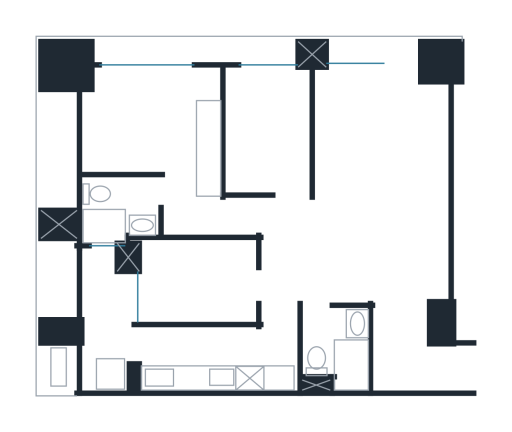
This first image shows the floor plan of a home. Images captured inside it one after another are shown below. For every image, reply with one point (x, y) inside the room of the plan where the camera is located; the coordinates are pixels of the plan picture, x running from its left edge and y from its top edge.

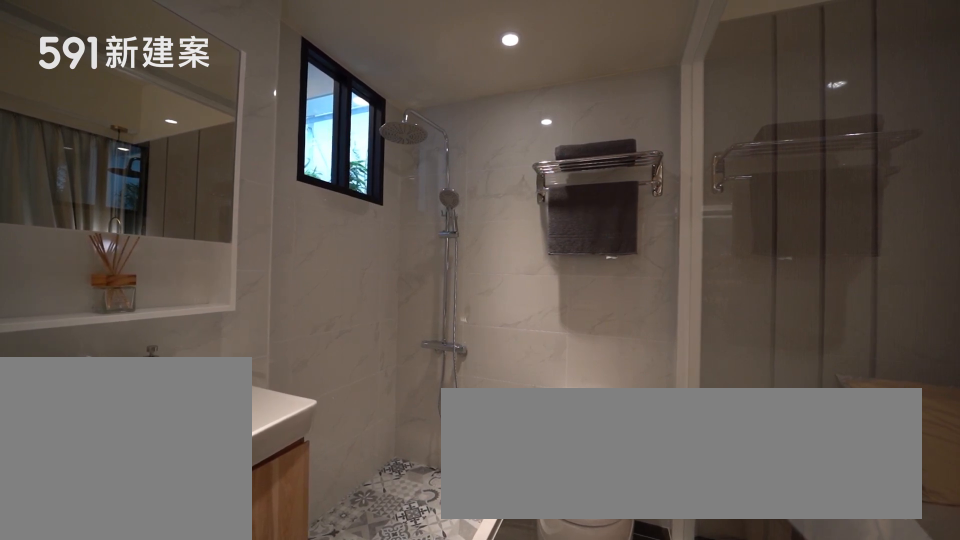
(116, 211)
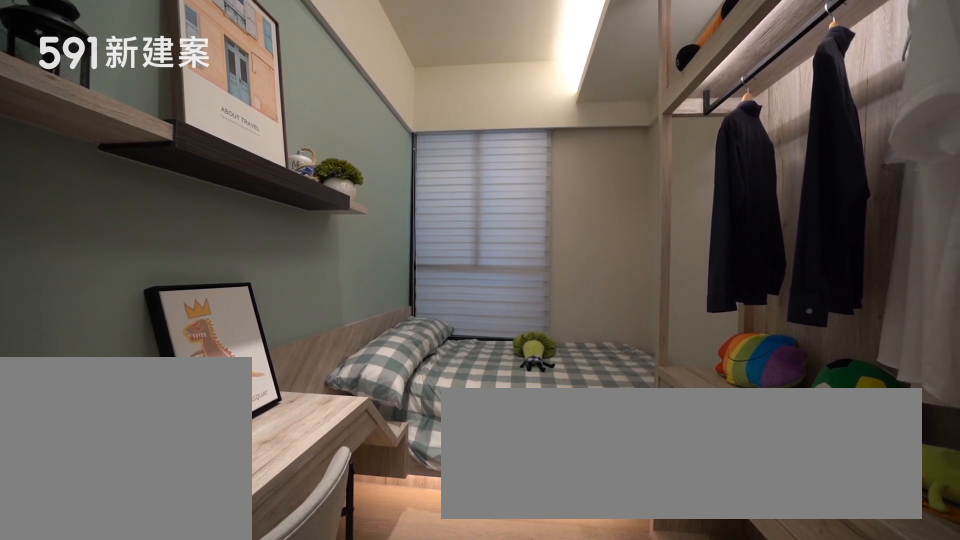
(194, 280)
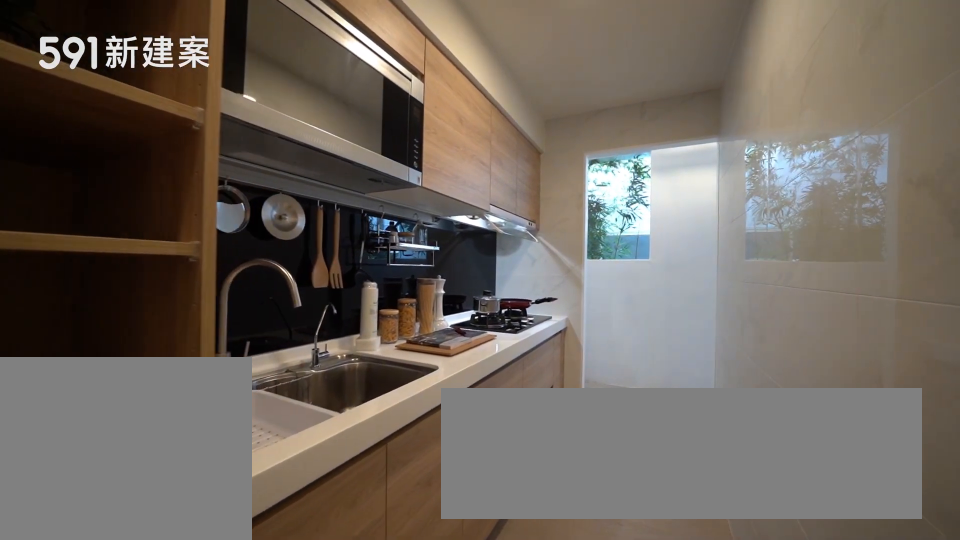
(217, 359)
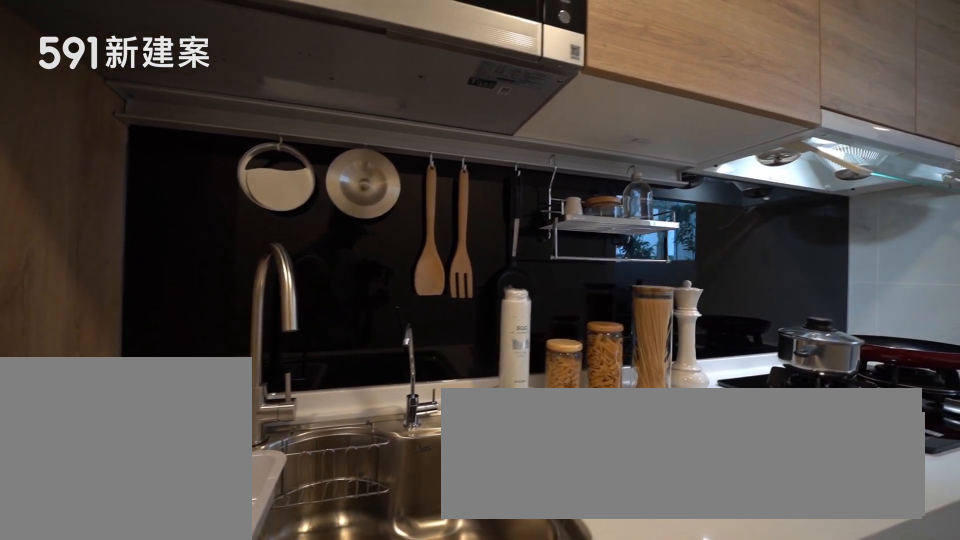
(217, 359)
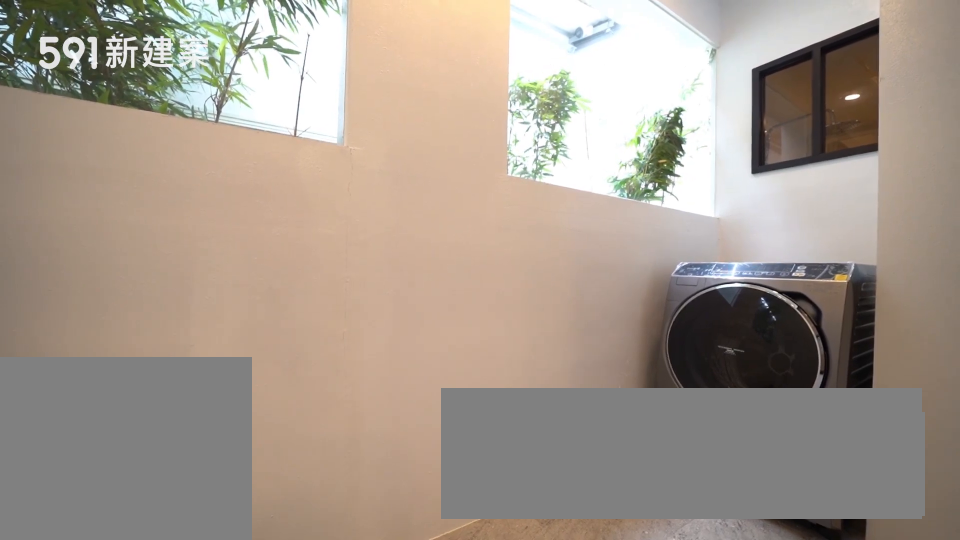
(102, 319)
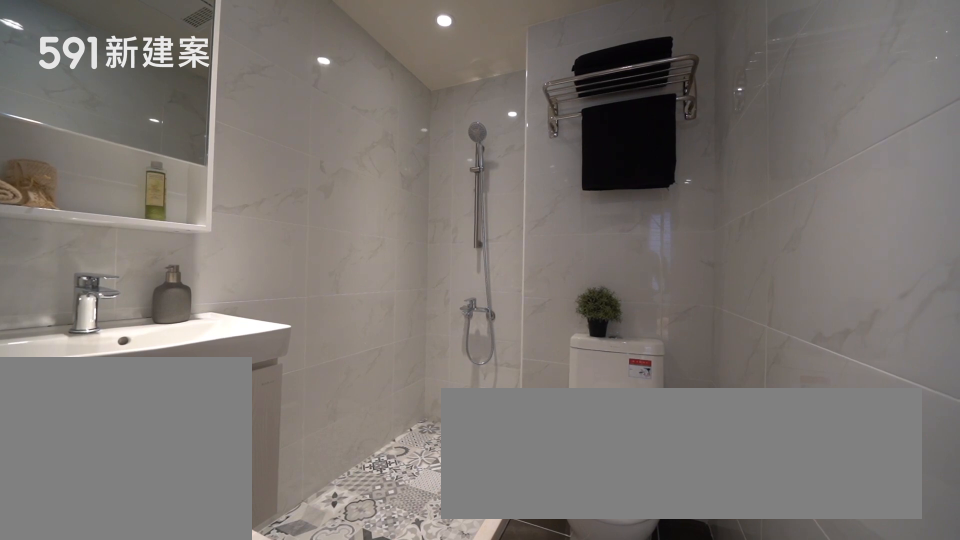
(340, 348)
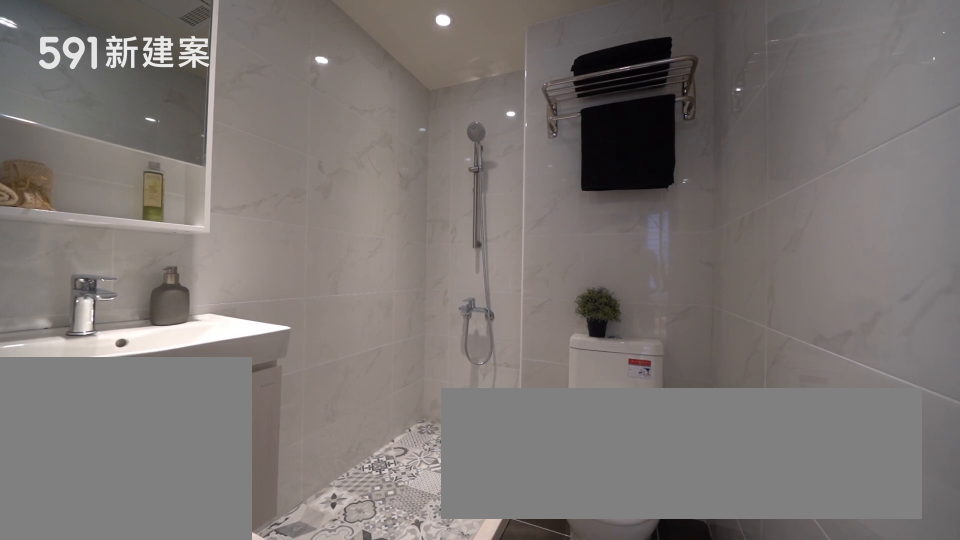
(340, 348)
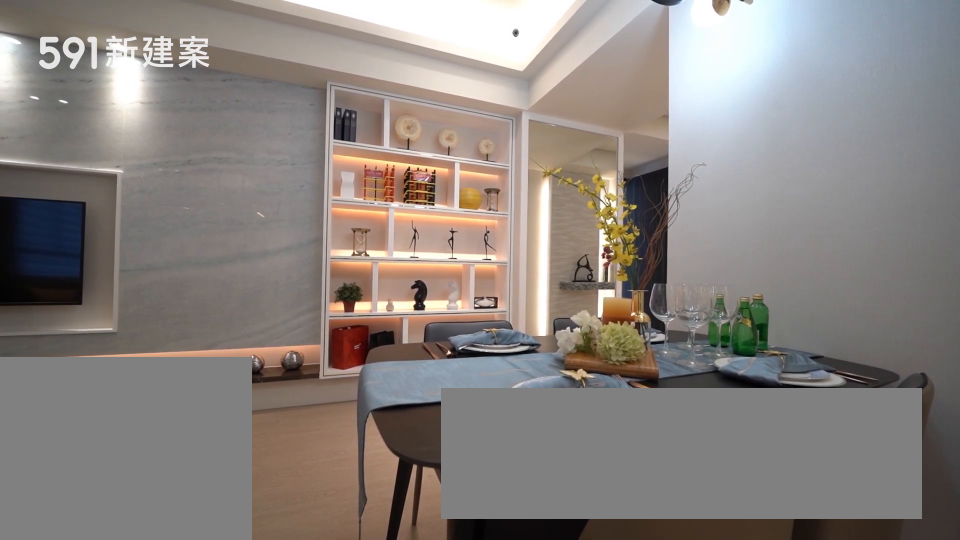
(366, 271)
